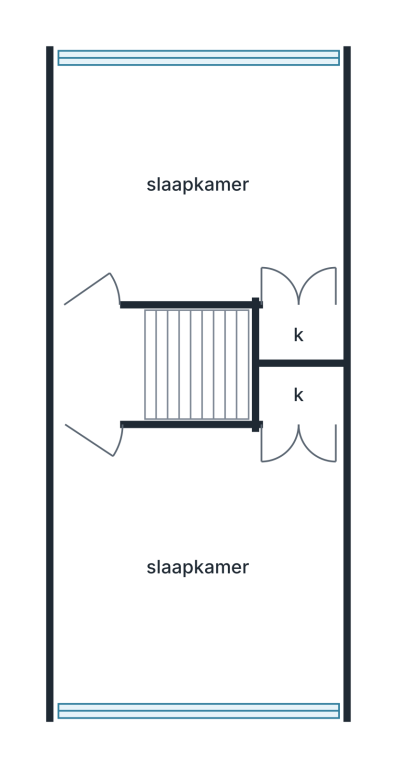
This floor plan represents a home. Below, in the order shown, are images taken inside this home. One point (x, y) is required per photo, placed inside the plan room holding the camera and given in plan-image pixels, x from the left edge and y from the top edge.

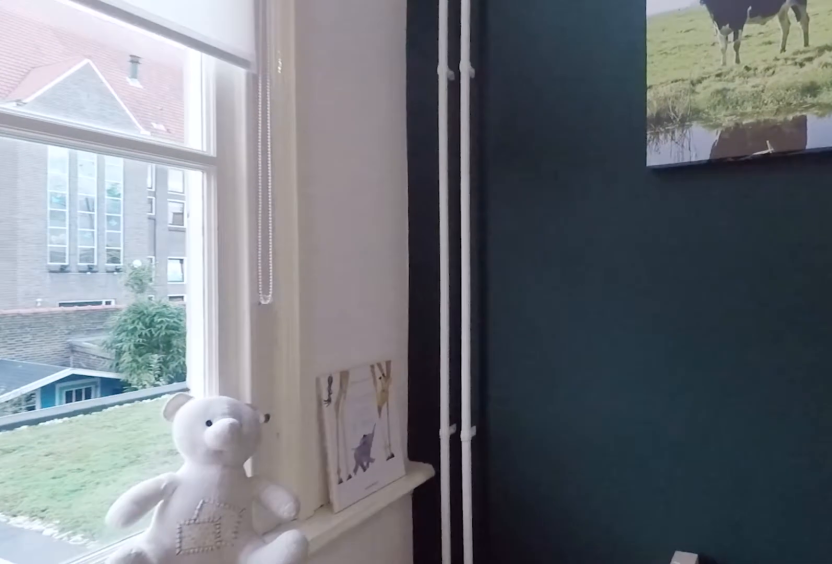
(297, 169)
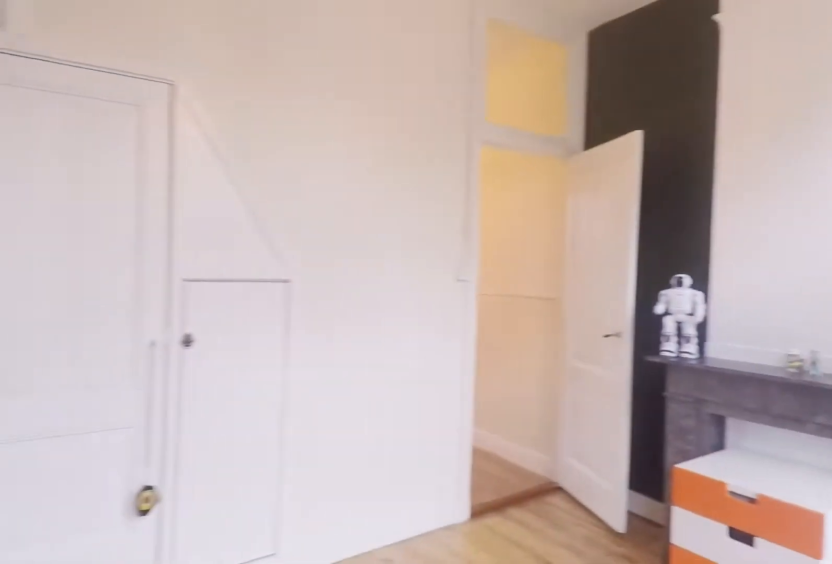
(297, 169)
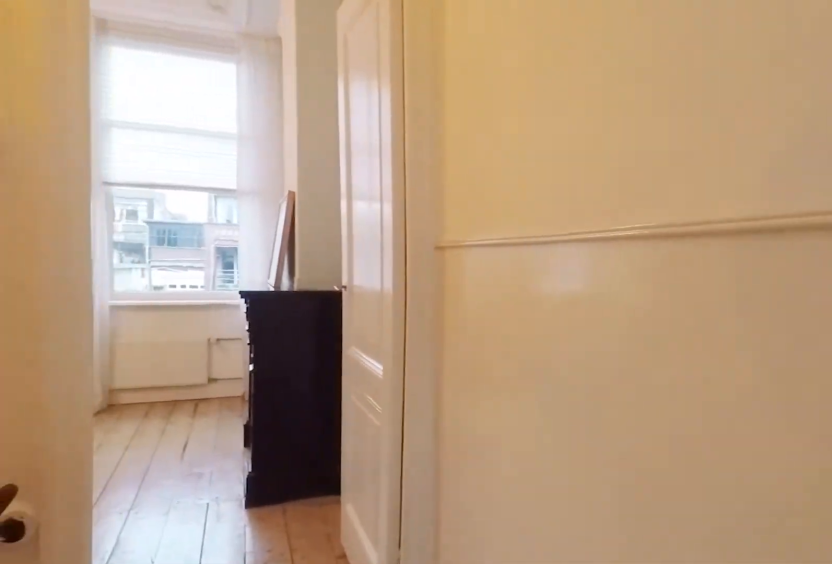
(99, 363)
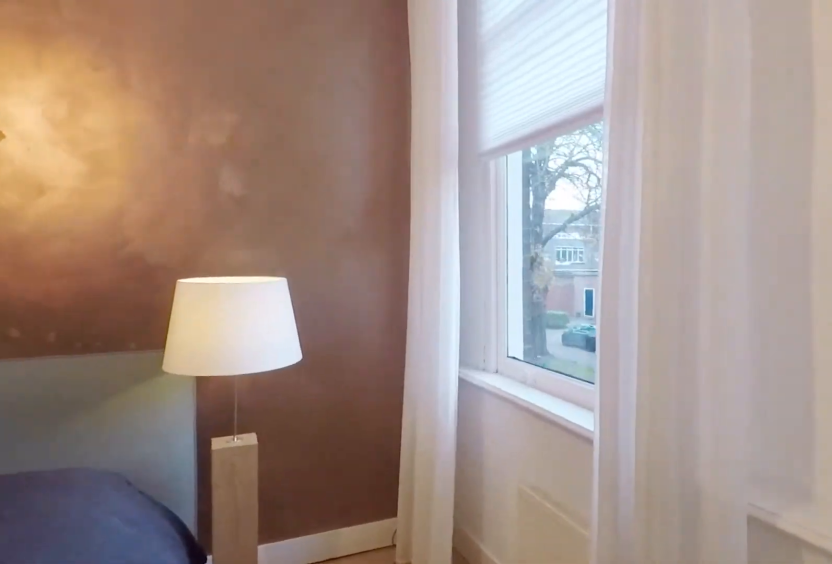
(217, 513)
